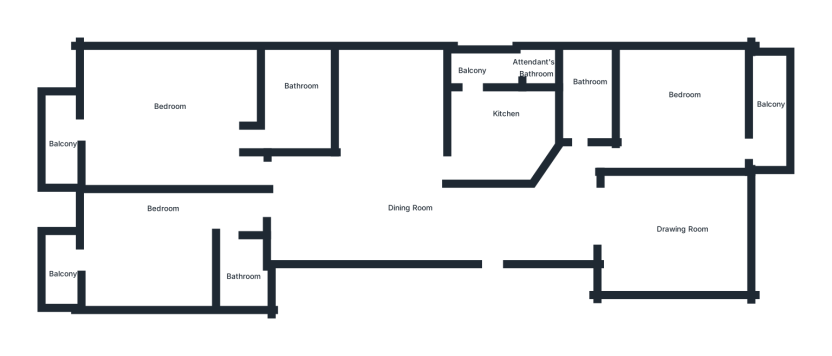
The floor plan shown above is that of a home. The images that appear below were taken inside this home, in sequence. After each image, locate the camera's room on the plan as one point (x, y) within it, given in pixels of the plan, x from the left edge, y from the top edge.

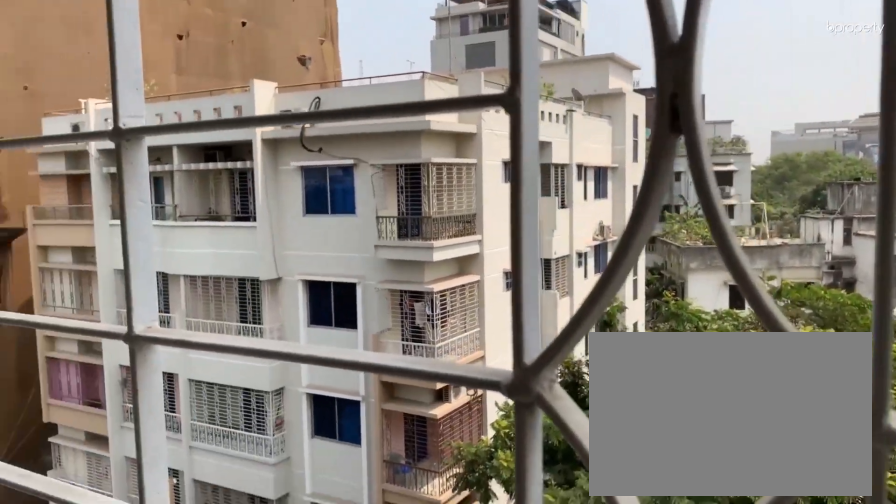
(64, 264)
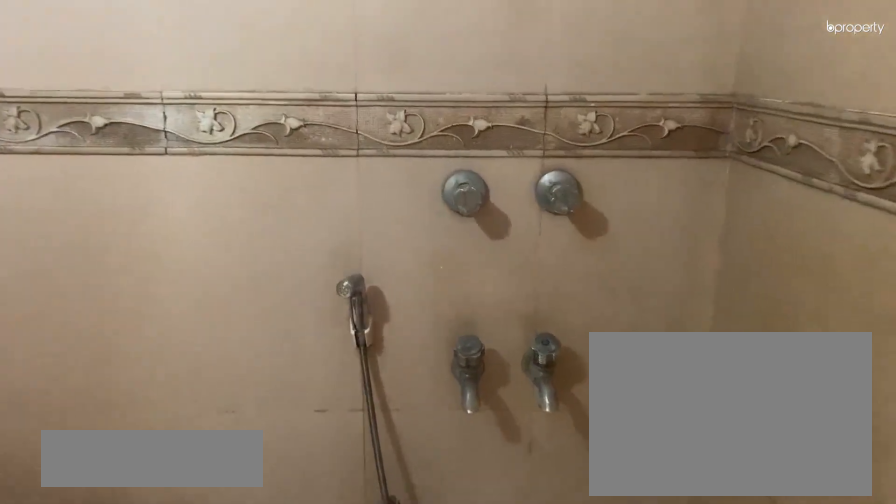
(237, 271)
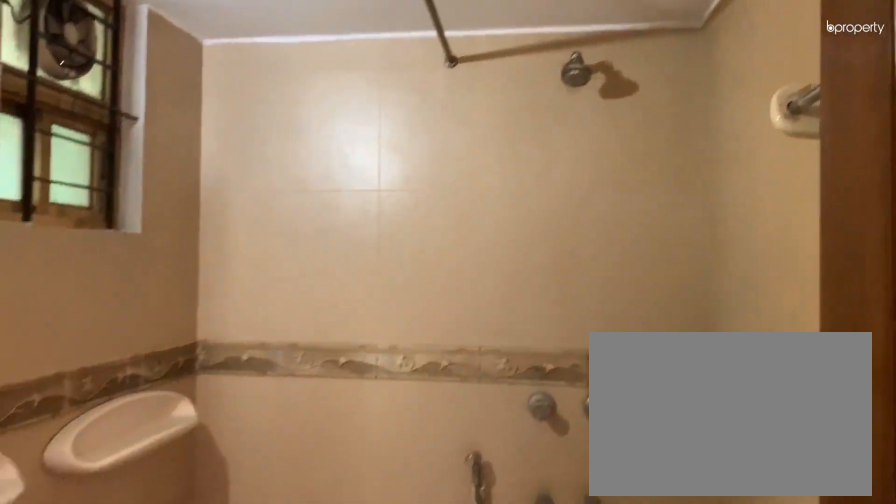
(237, 271)
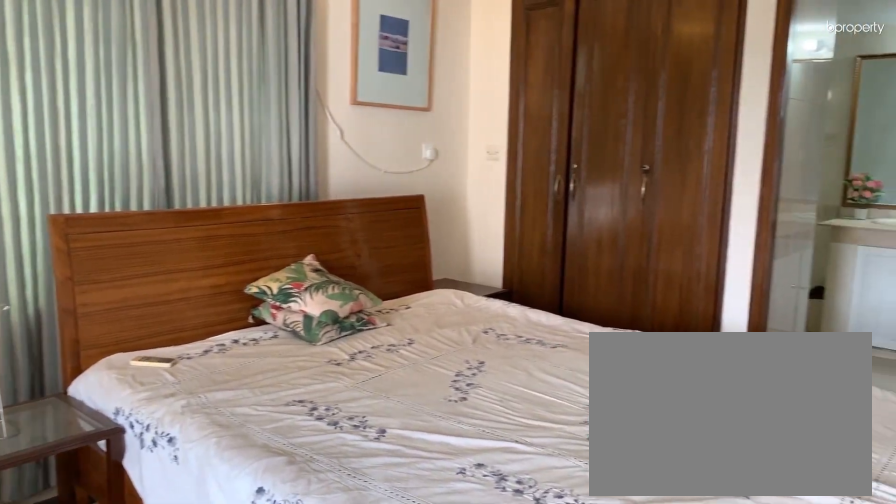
(183, 123)
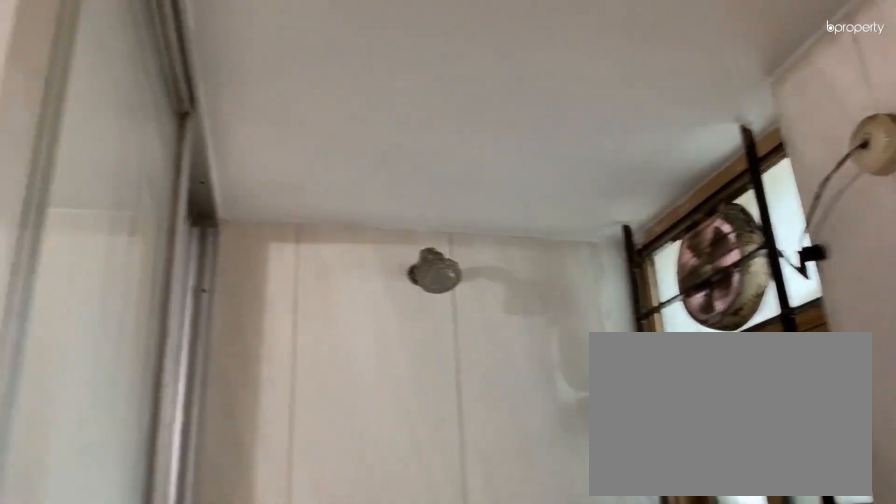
(300, 114)
